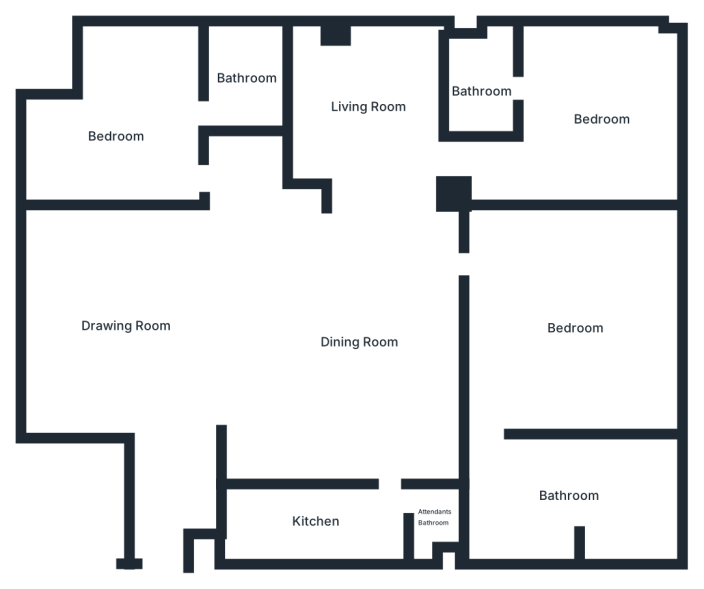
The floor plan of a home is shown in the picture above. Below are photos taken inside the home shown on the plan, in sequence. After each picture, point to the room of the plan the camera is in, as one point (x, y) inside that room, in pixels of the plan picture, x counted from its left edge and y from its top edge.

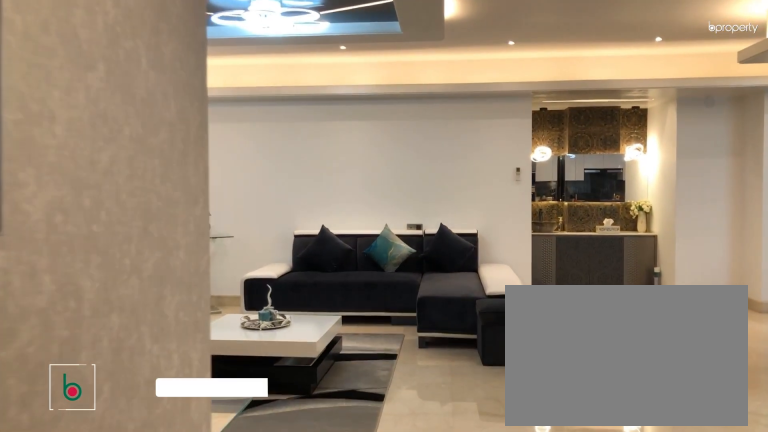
(124, 326)
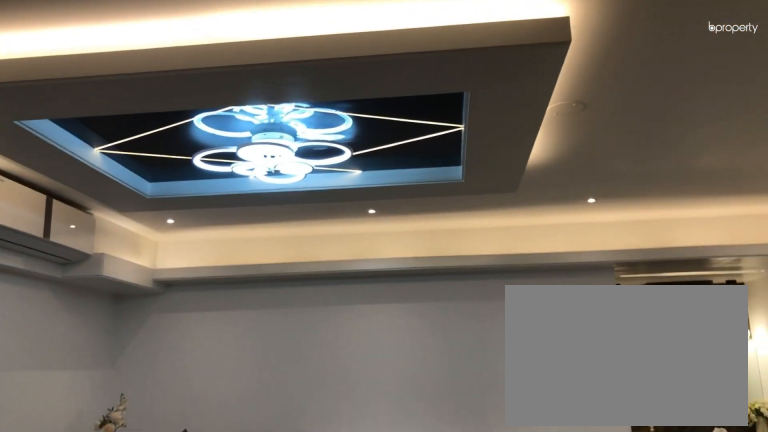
(124, 326)
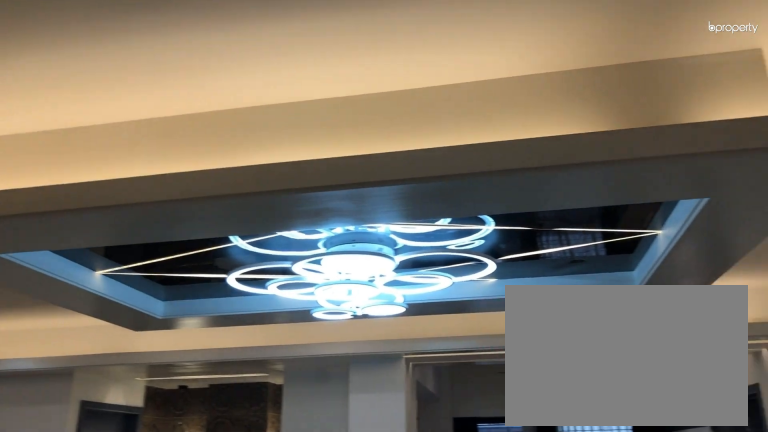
(360, 343)
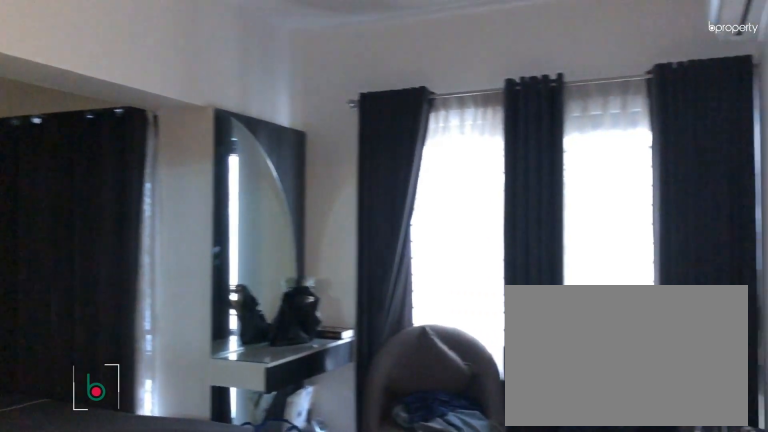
(120, 136)
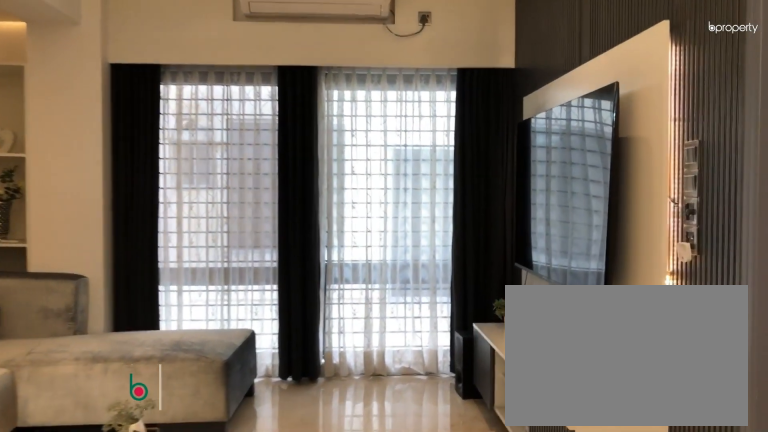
(366, 108)
